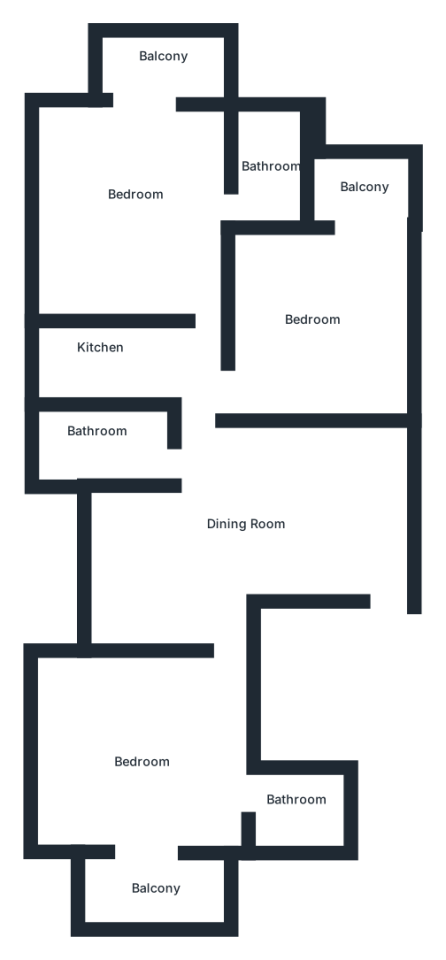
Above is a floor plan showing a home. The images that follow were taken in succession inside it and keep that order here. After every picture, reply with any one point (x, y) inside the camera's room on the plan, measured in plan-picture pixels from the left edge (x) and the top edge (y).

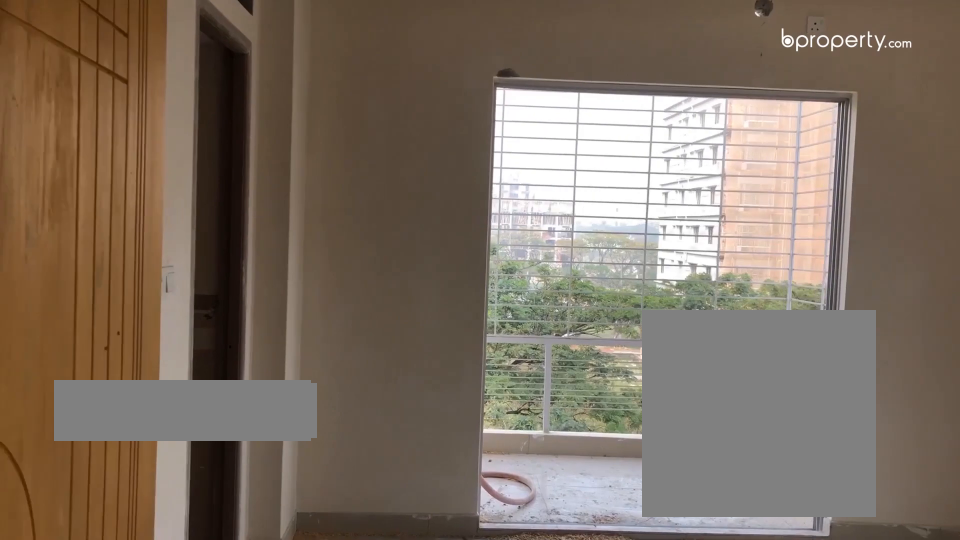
(161, 813)
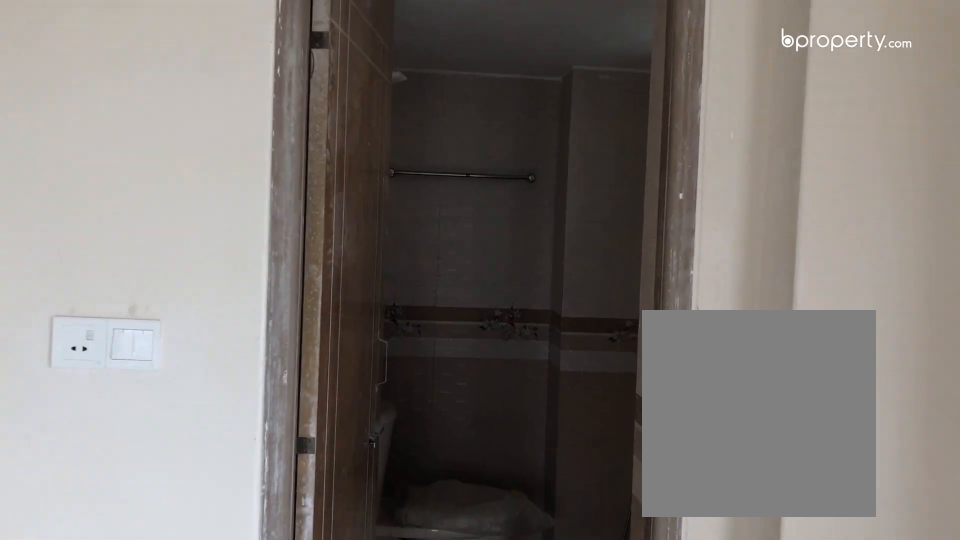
(161, 813)
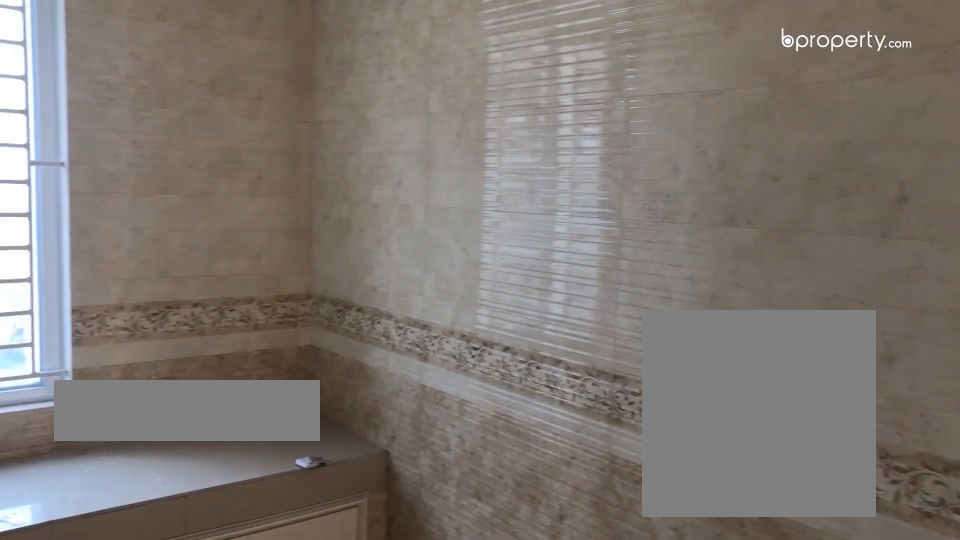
(102, 363)
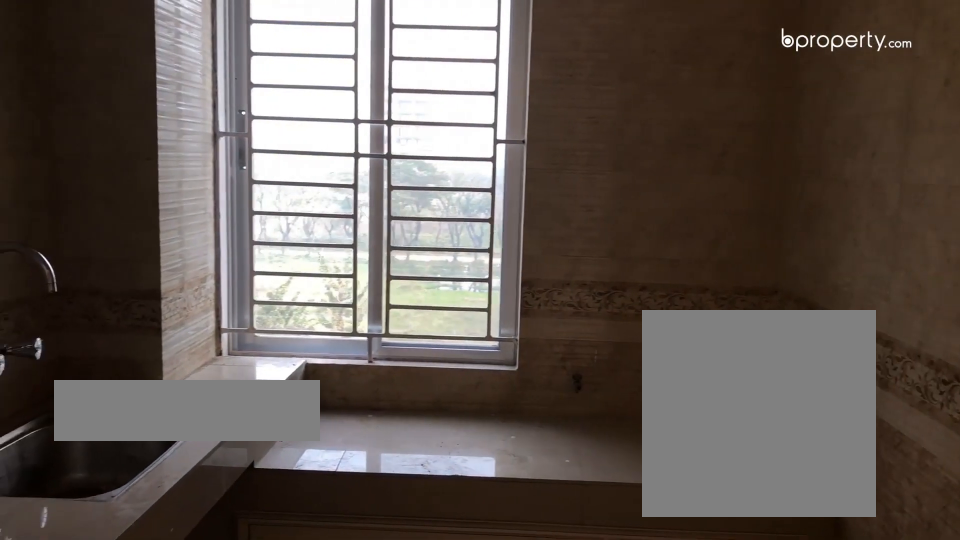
(102, 363)
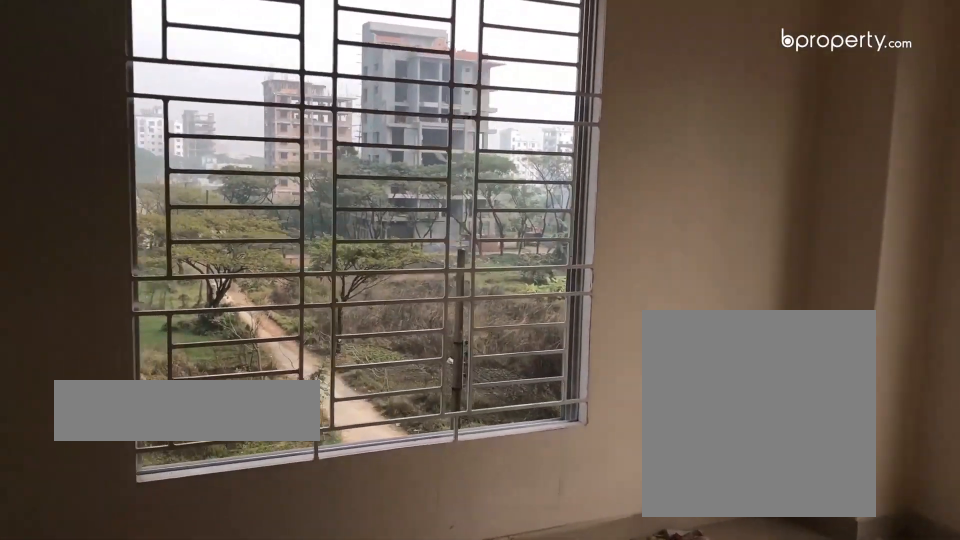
(137, 209)
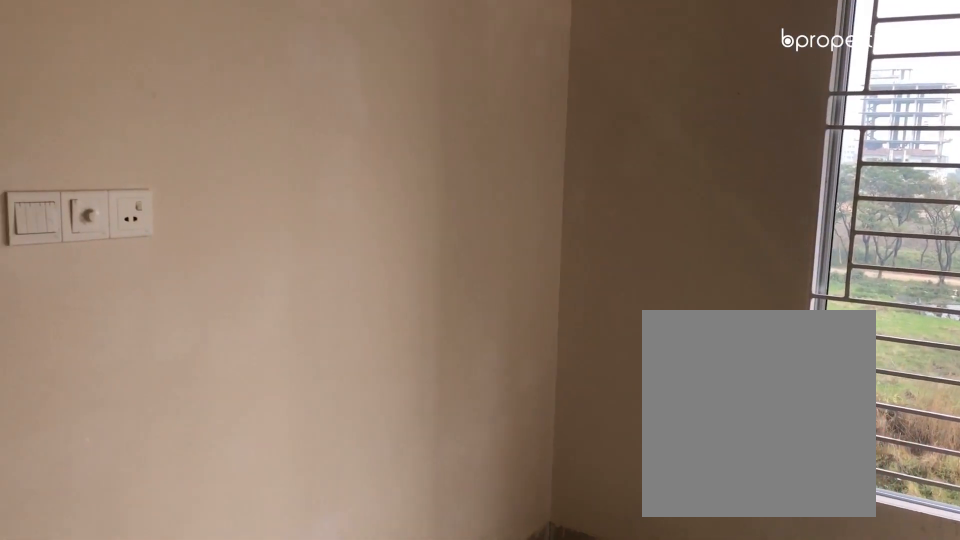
(137, 209)
